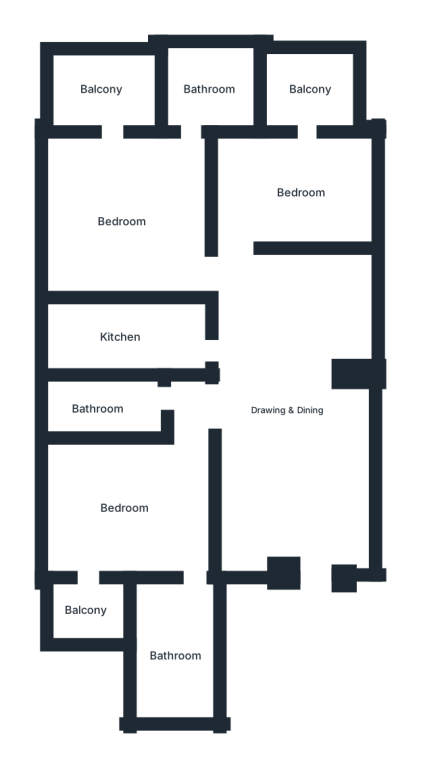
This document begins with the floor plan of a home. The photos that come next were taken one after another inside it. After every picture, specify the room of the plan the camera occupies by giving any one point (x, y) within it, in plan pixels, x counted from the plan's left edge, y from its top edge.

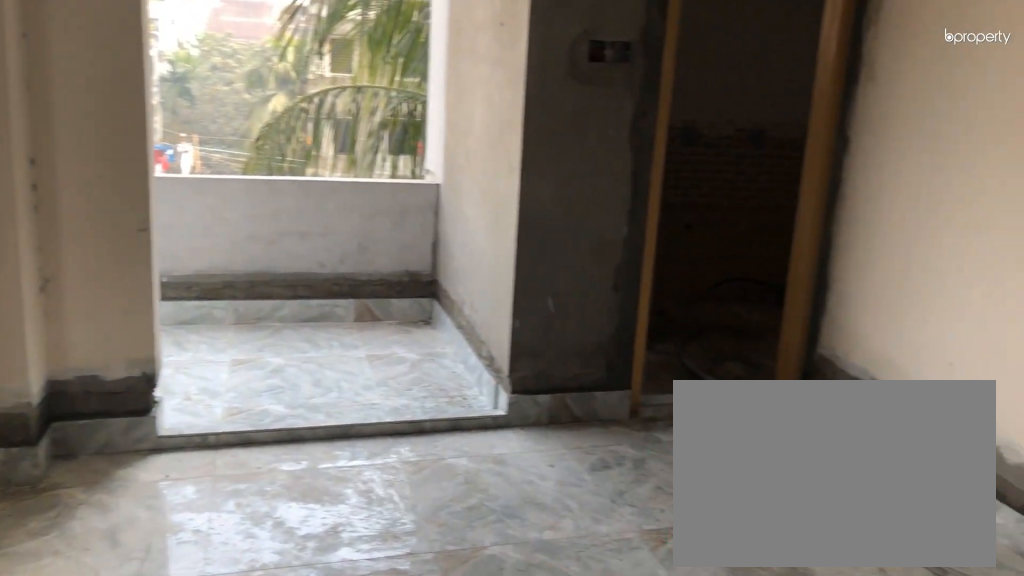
(122, 222)
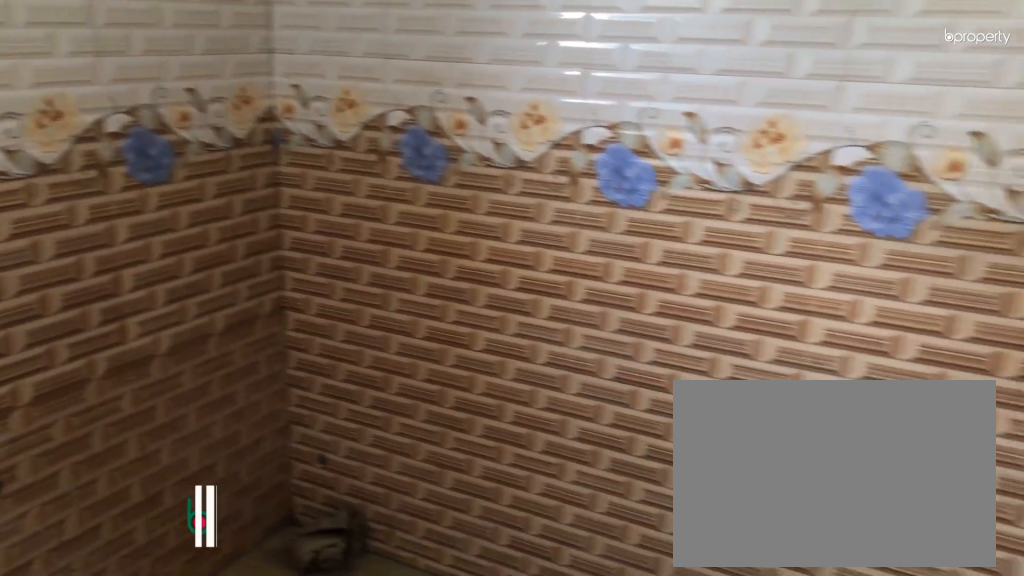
(211, 88)
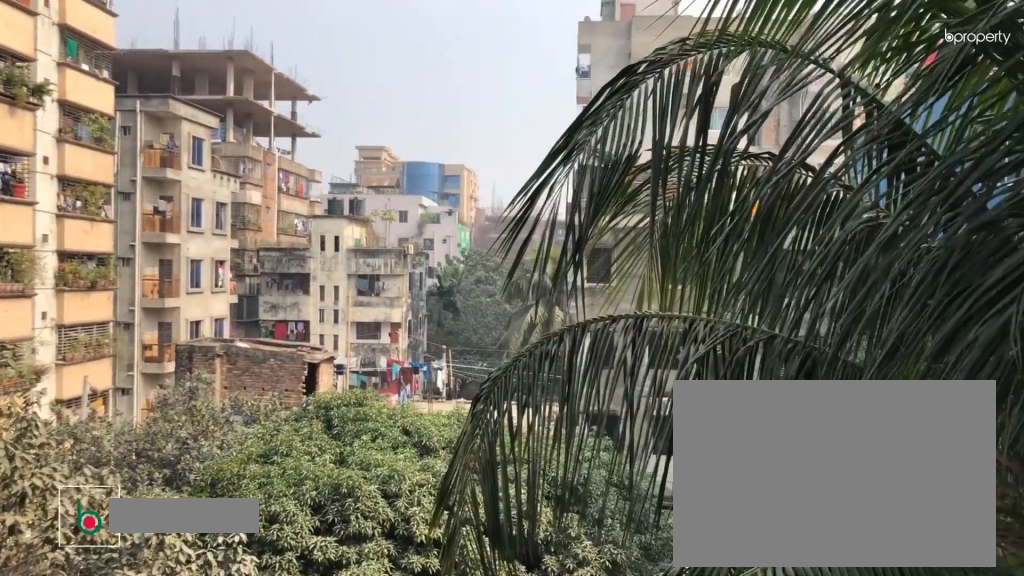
(102, 91)
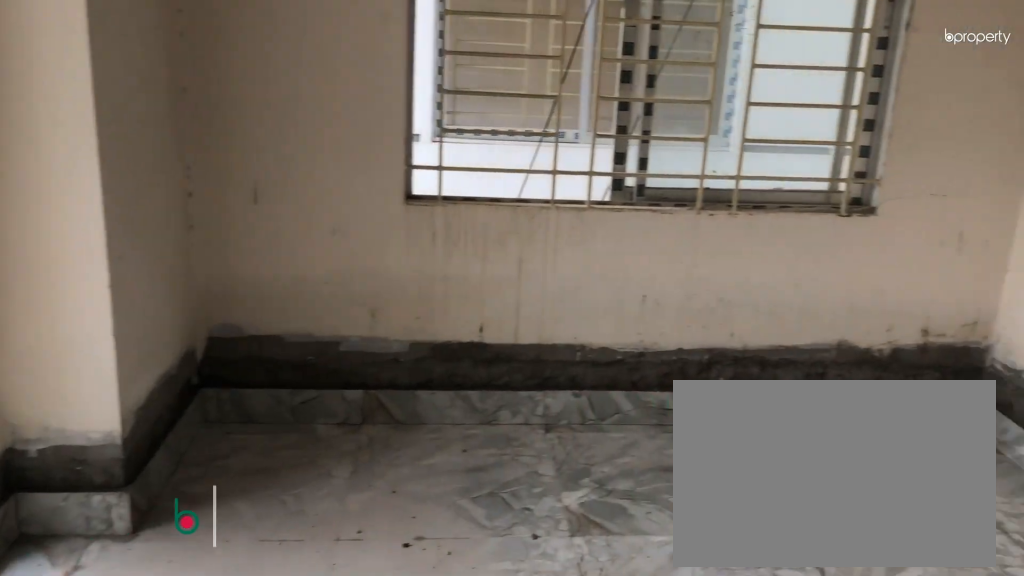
(299, 192)
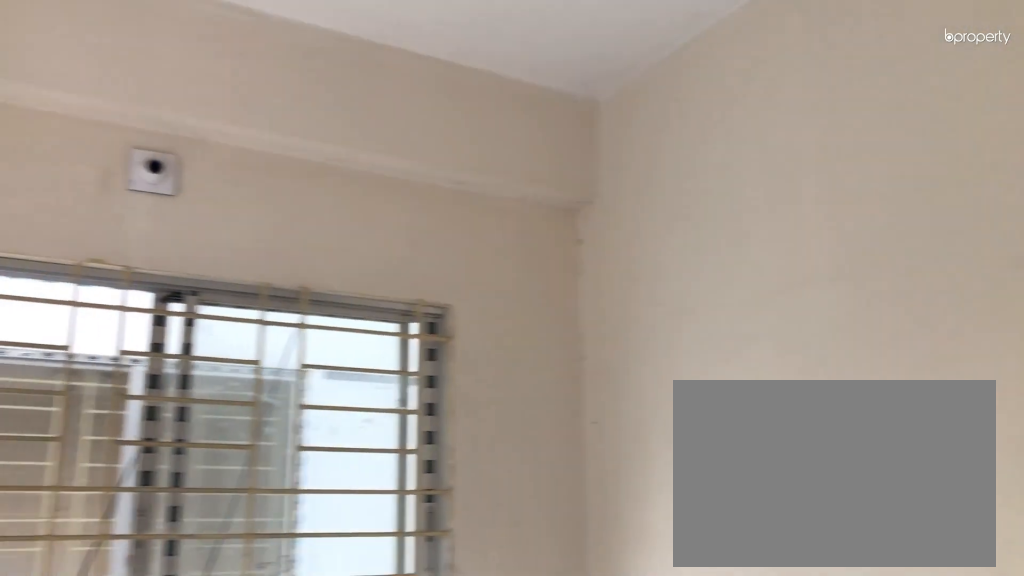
(299, 192)
